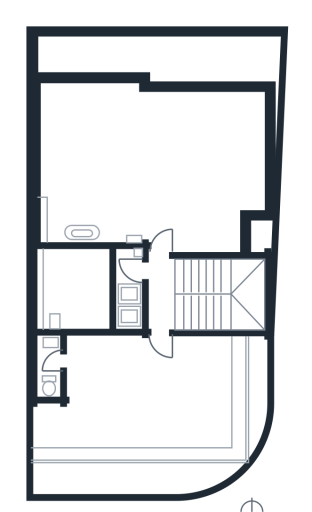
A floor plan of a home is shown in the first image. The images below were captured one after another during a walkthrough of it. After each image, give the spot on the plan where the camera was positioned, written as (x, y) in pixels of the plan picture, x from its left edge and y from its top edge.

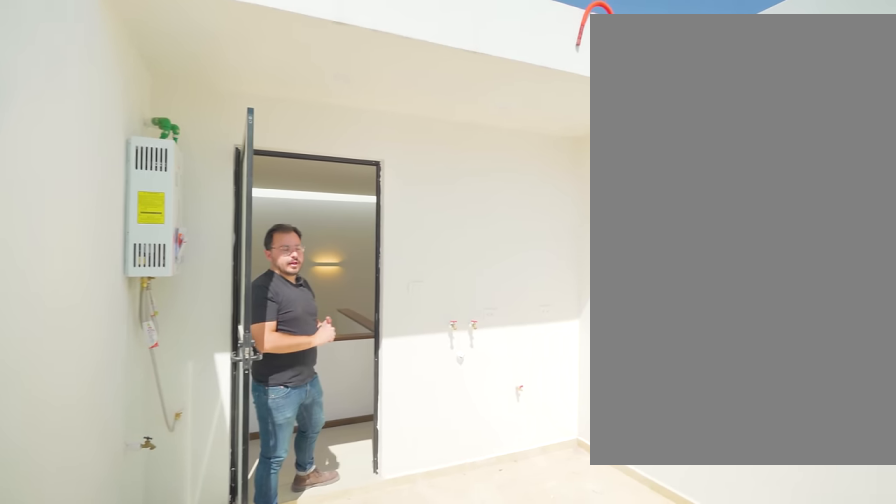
(59, 268)
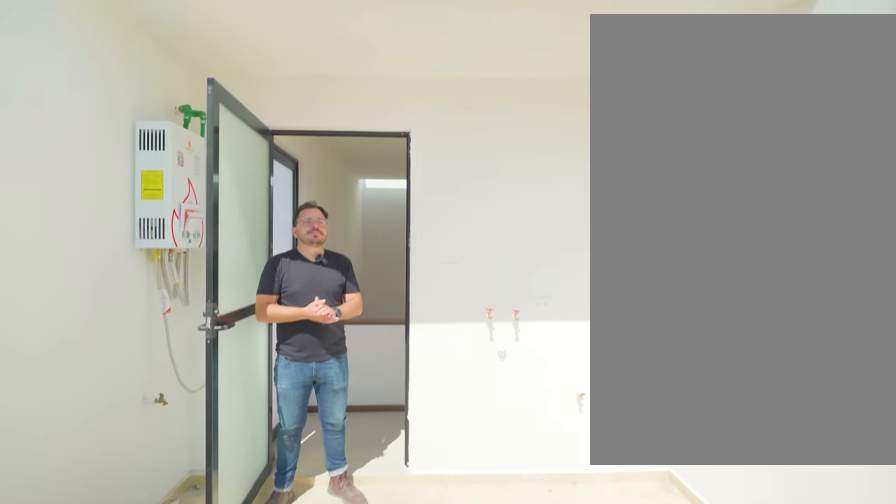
(58, 268)
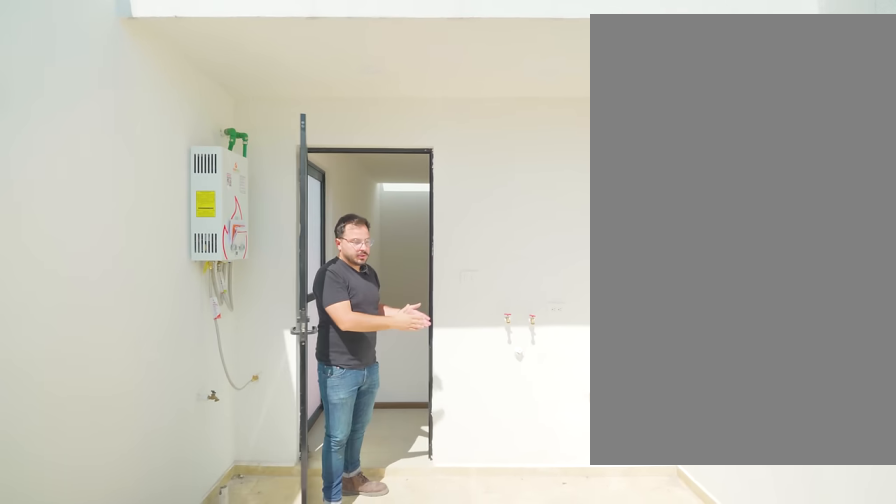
(58, 274)
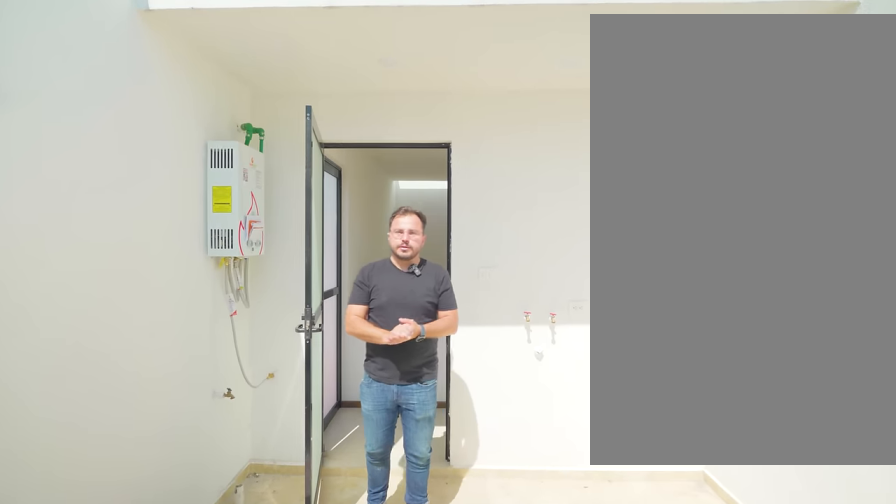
(58, 274)
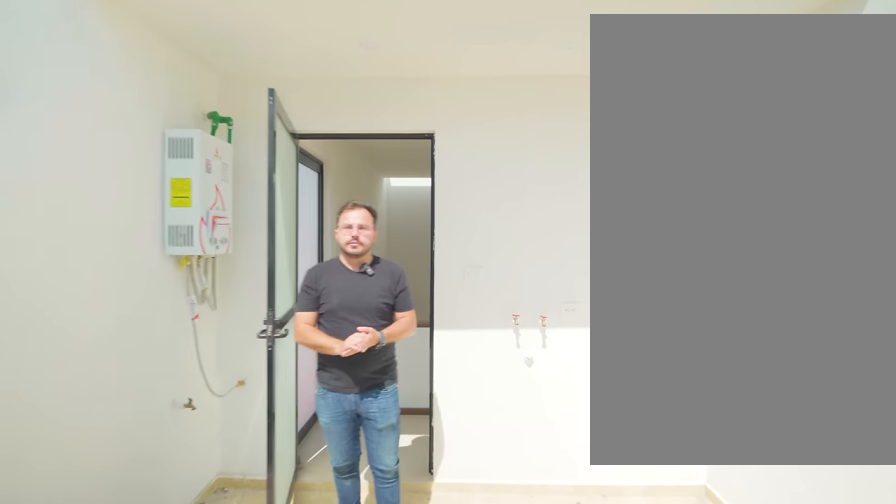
(58, 274)
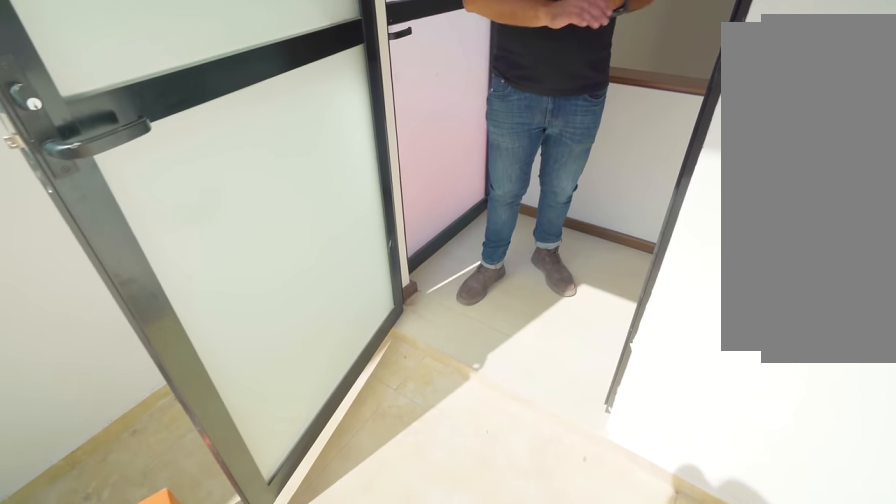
(87, 277)
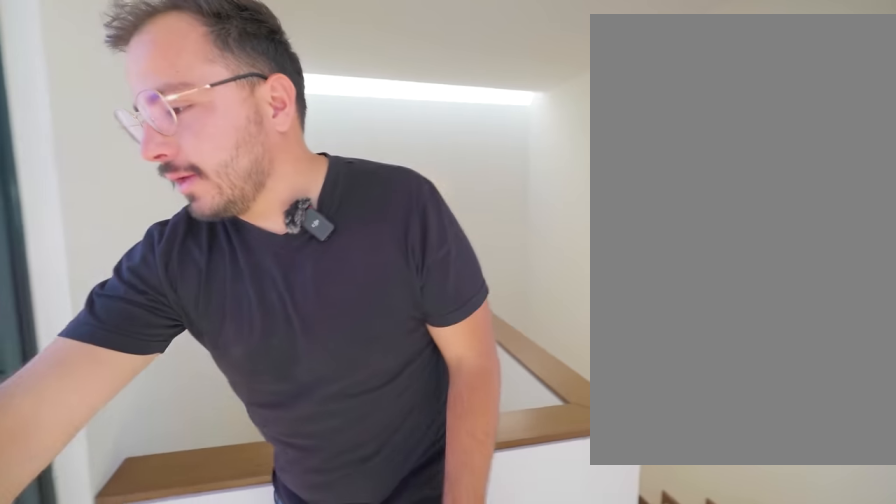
(156, 272)
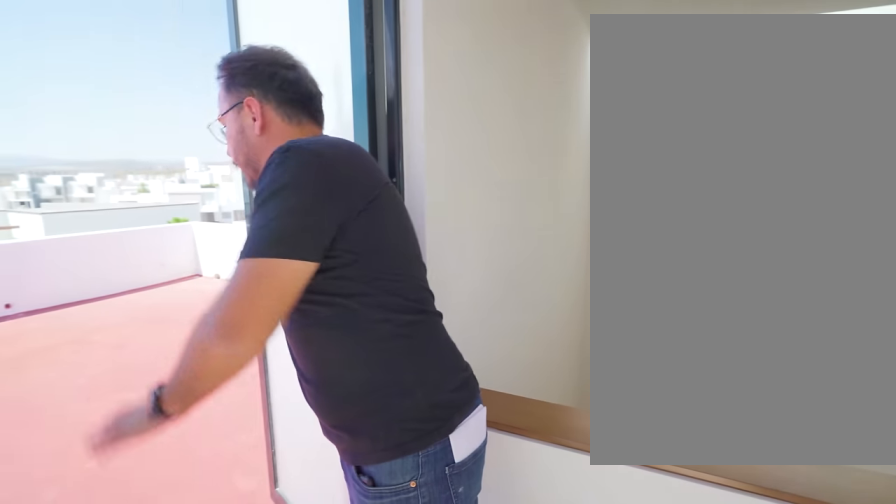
(157, 272)
